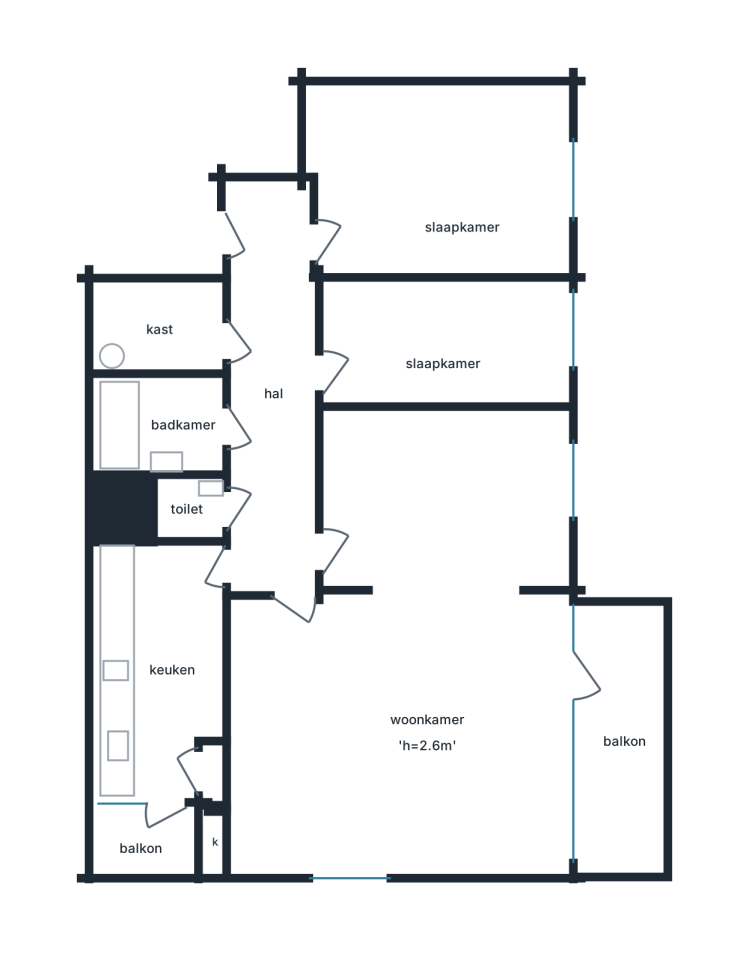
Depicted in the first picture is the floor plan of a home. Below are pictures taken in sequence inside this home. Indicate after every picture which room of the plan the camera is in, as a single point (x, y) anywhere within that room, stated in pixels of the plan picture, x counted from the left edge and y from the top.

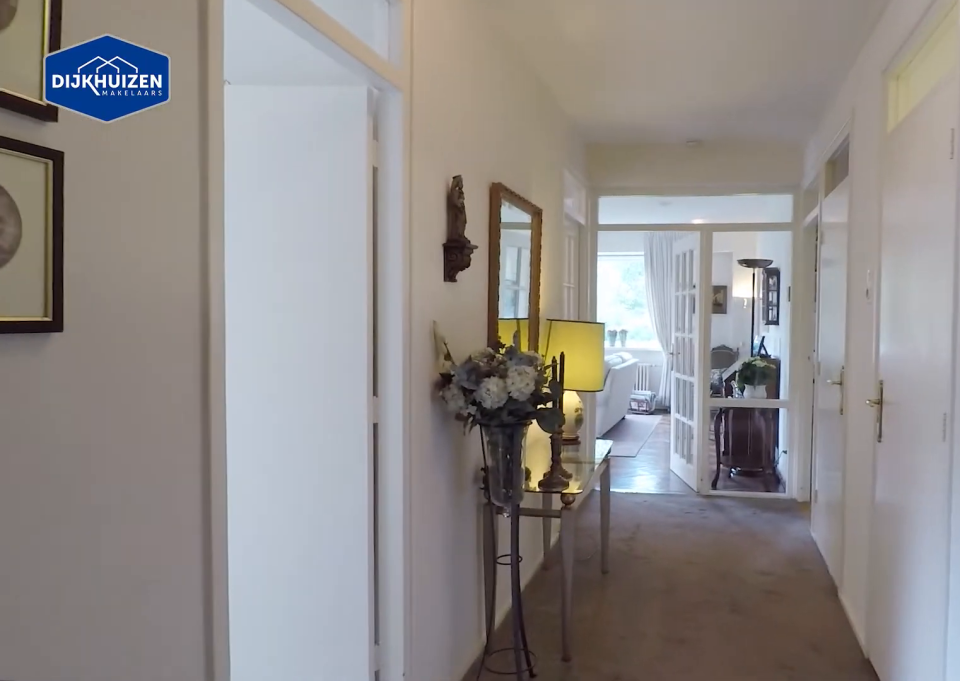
(273, 394)
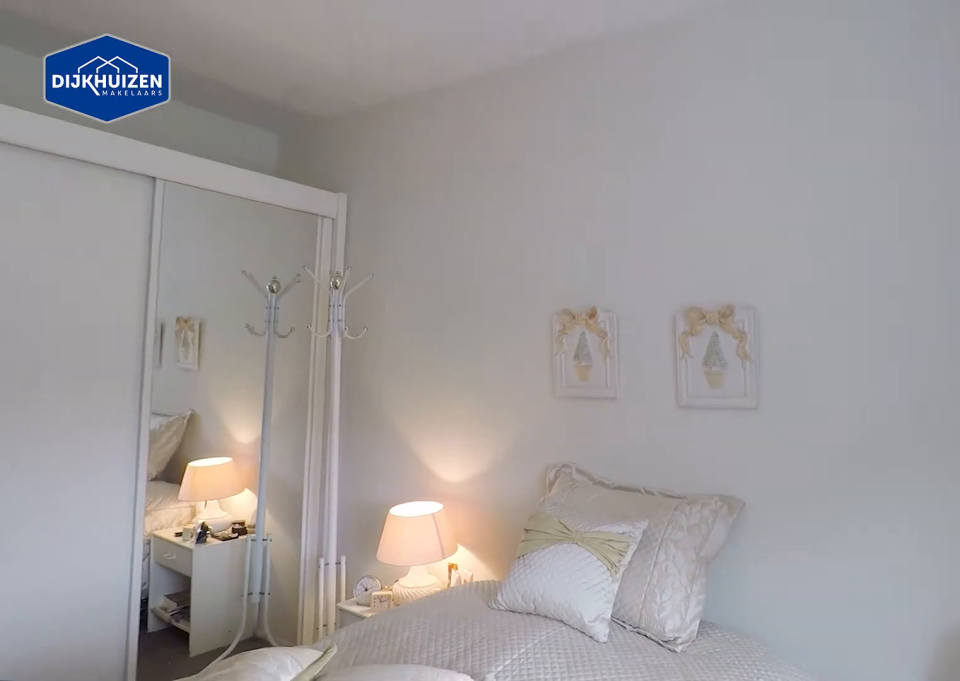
(439, 177)
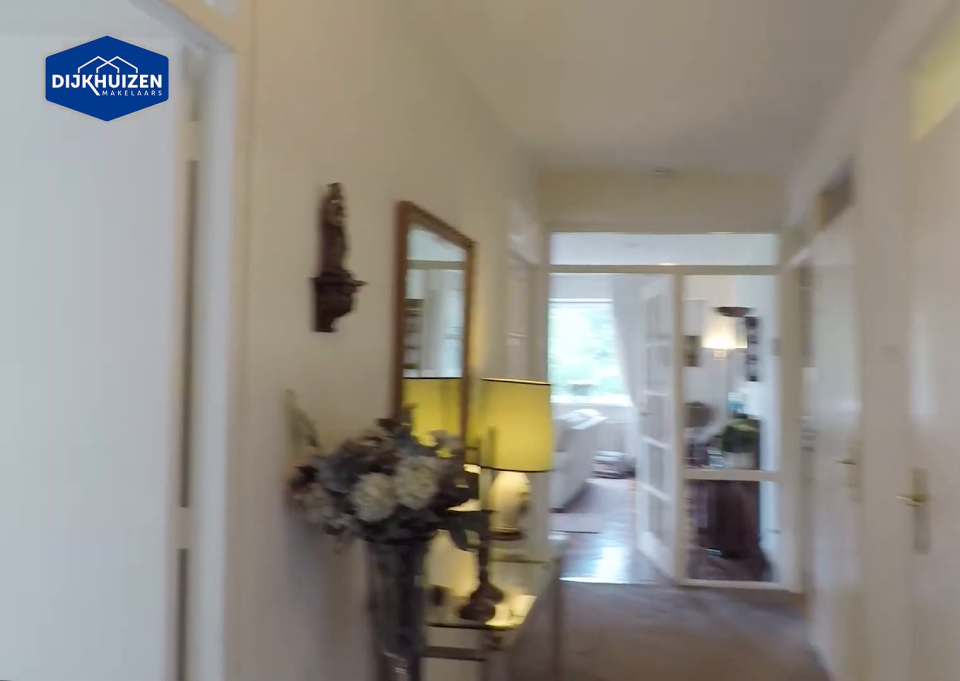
(273, 394)
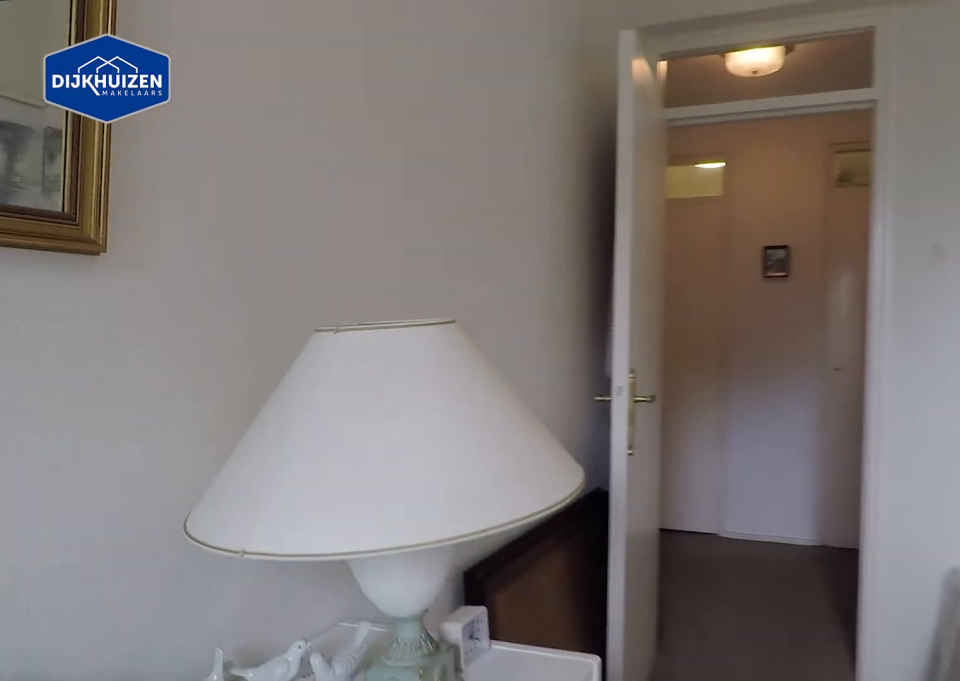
(444, 346)
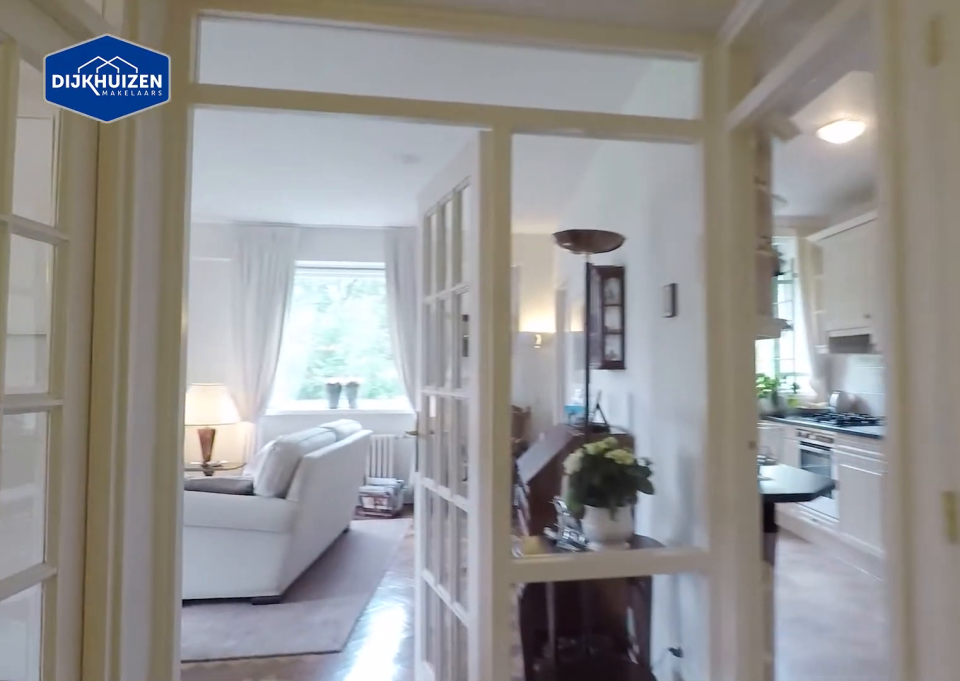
(273, 394)
